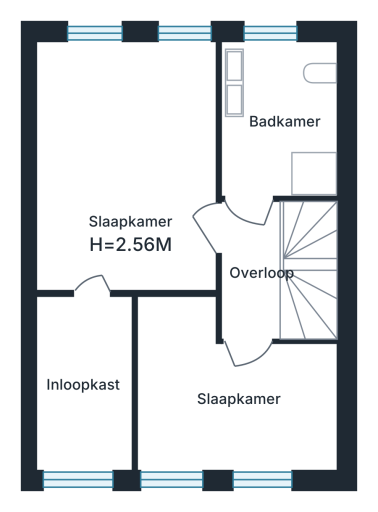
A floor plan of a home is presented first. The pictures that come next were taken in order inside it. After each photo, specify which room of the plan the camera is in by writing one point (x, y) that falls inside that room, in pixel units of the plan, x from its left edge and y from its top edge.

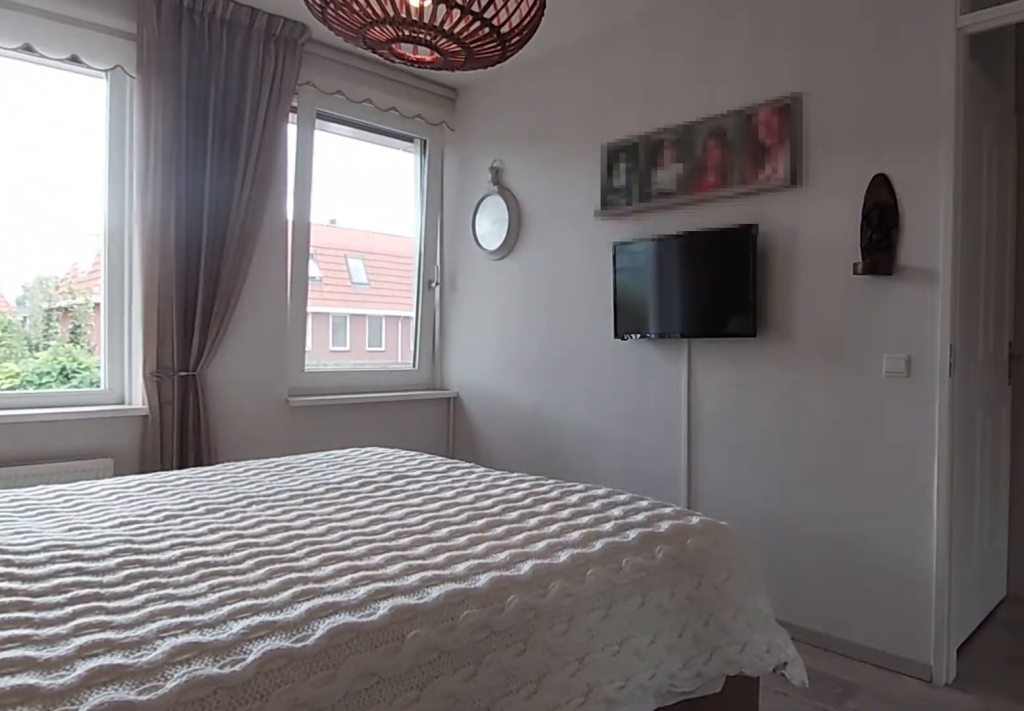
(127, 167)
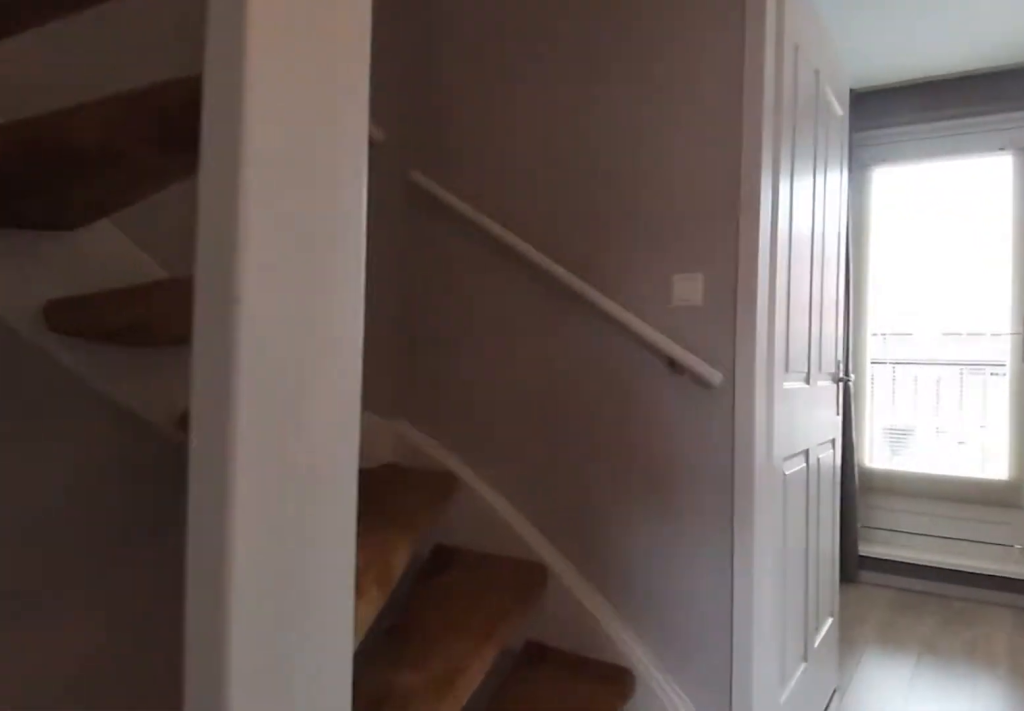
(250, 273)
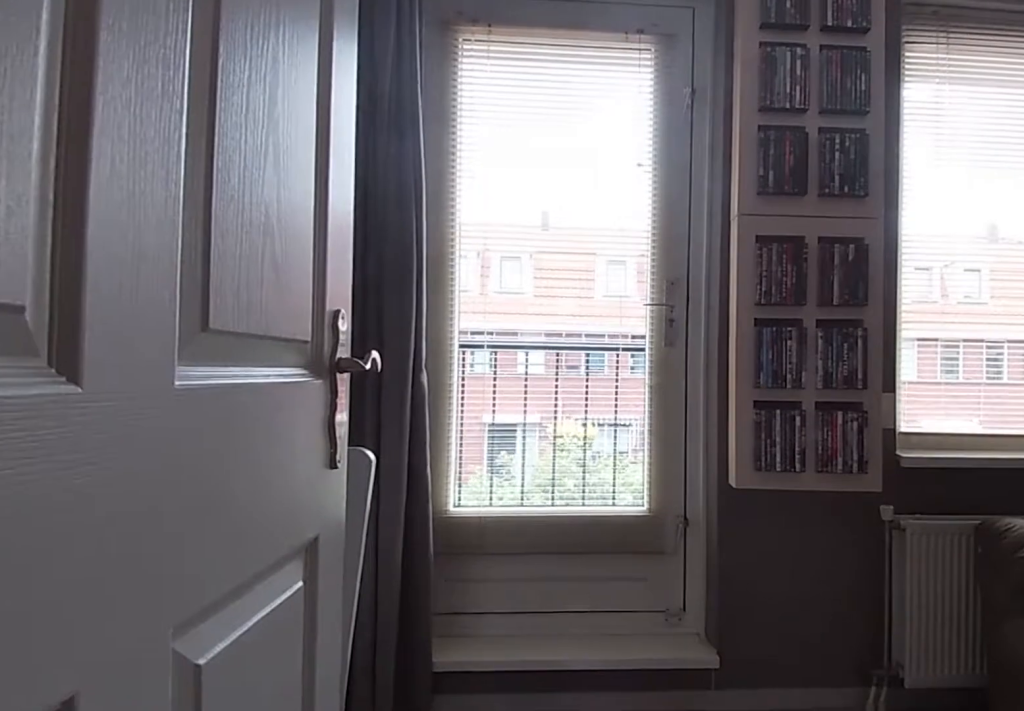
(246, 454)
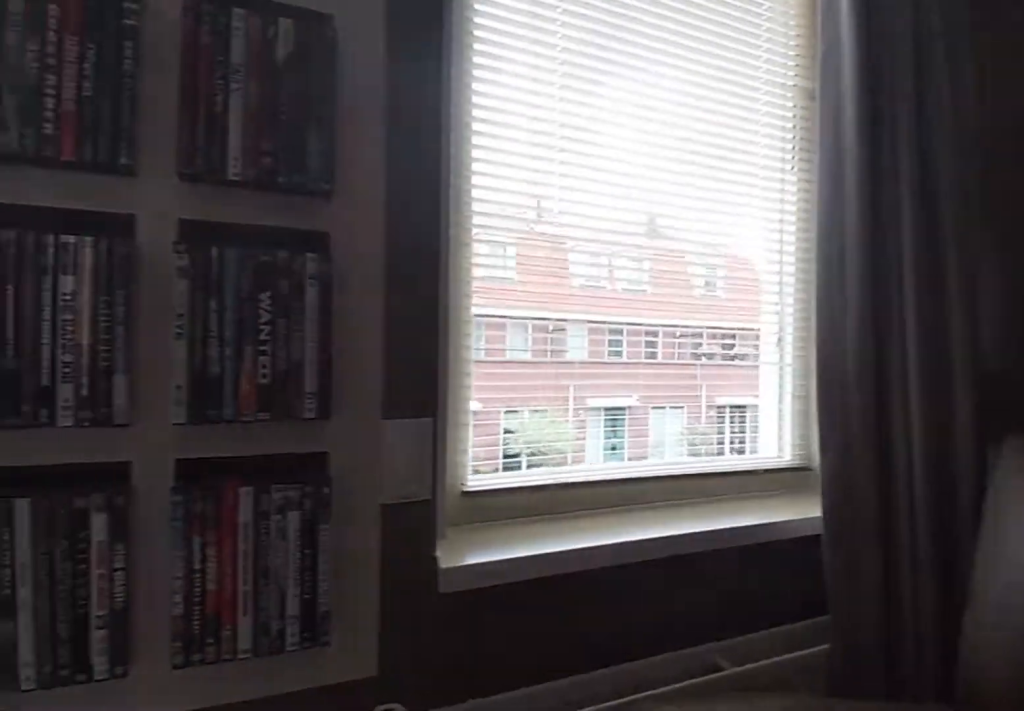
(246, 454)
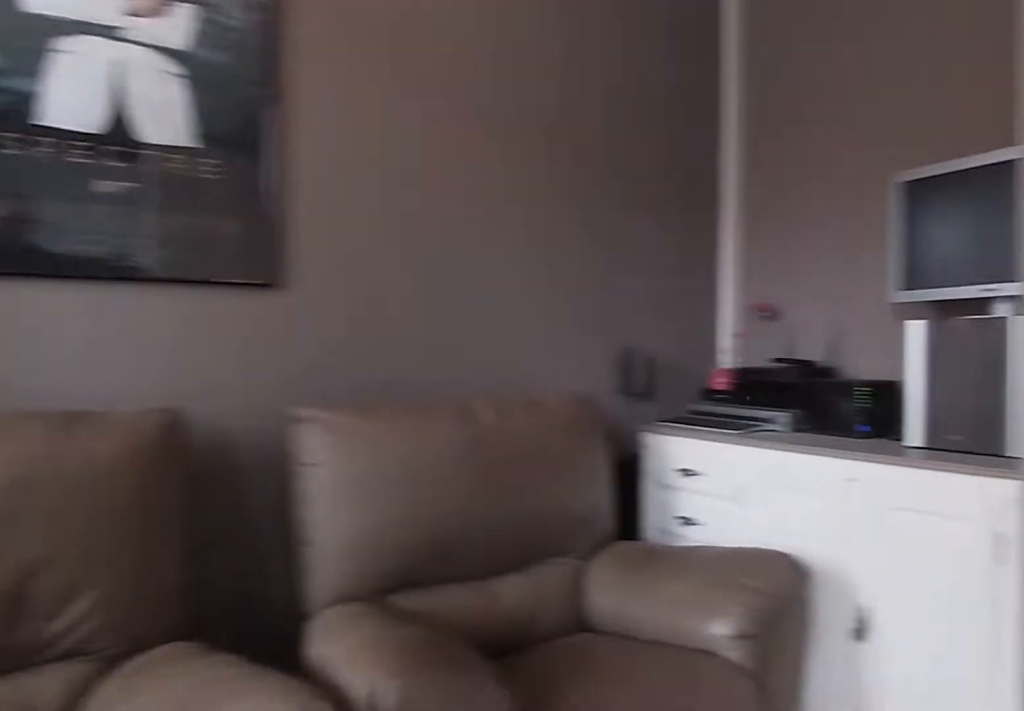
(246, 454)
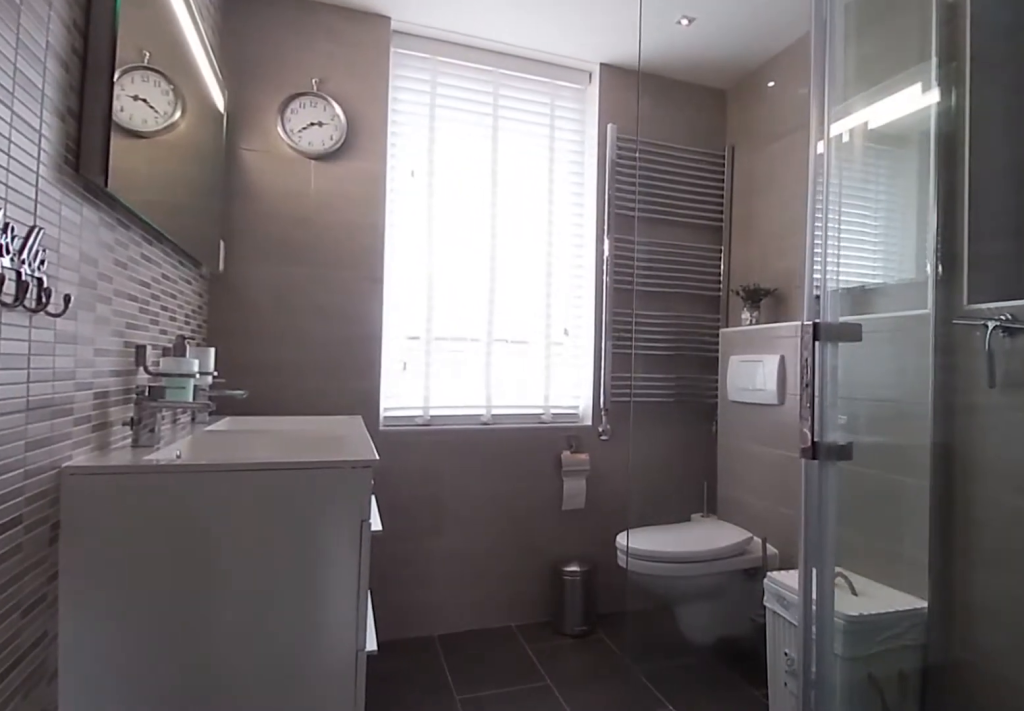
(279, 118)
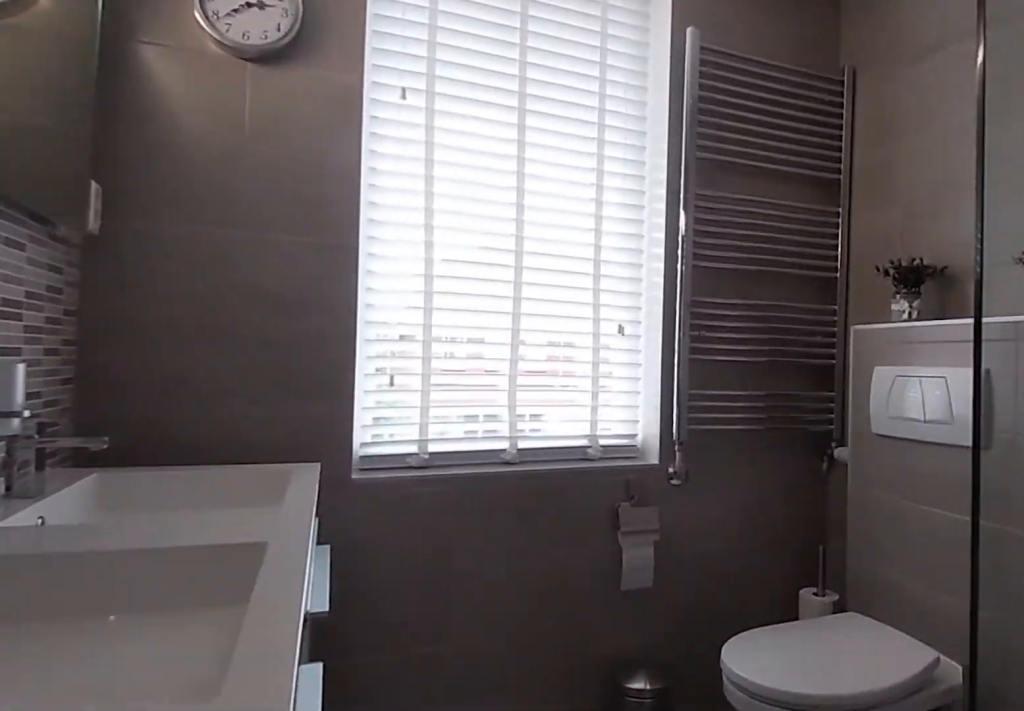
(279, 118)
